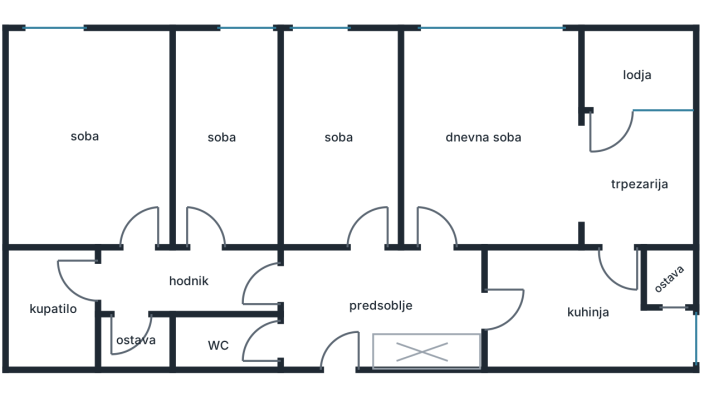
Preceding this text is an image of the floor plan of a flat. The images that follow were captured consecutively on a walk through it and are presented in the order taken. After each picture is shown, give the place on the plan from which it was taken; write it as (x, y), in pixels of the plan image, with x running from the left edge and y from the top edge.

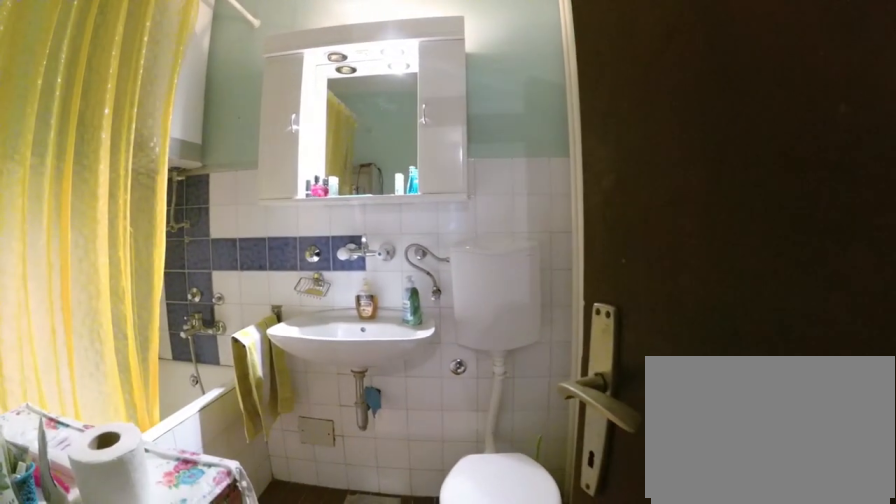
(103, 269)
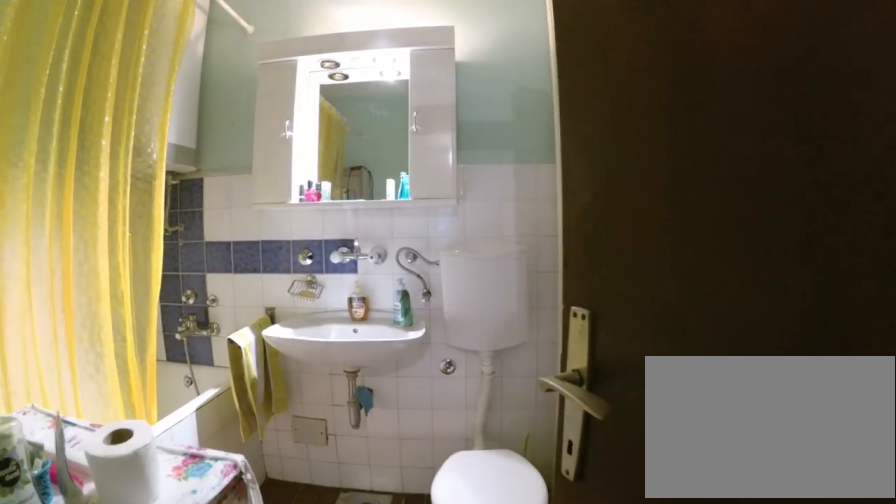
(111, 270)
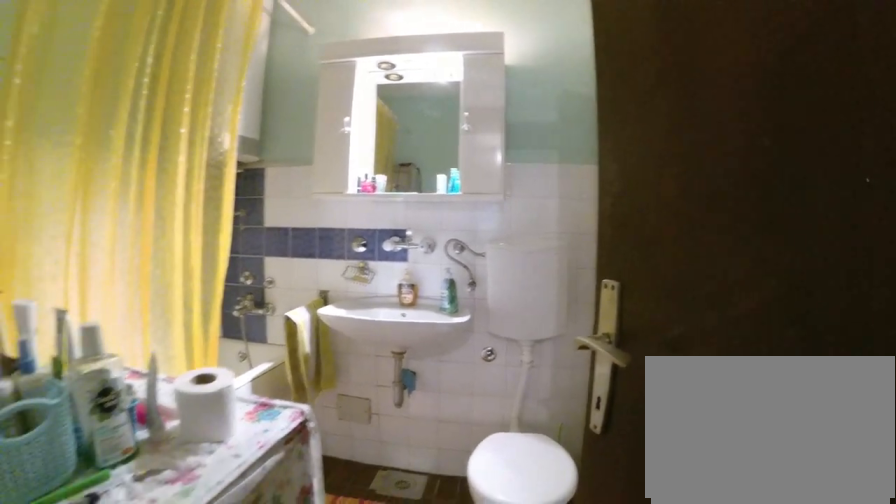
(109, 267)
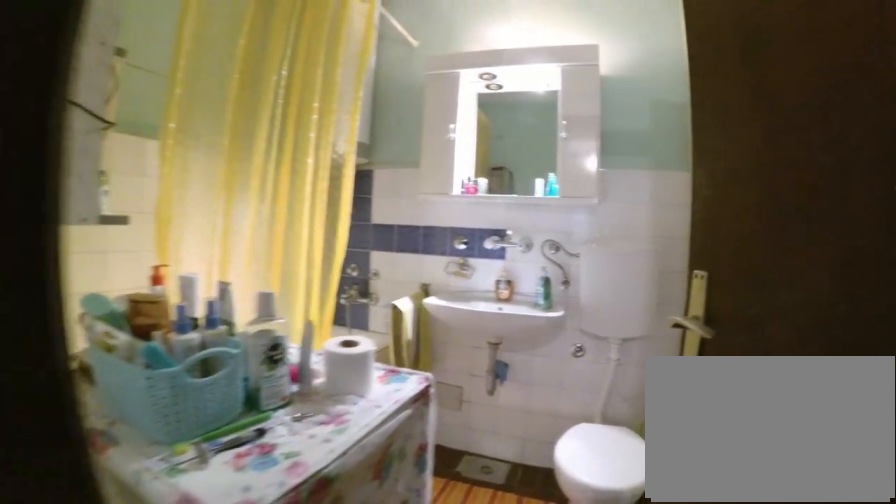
(106, 263)
